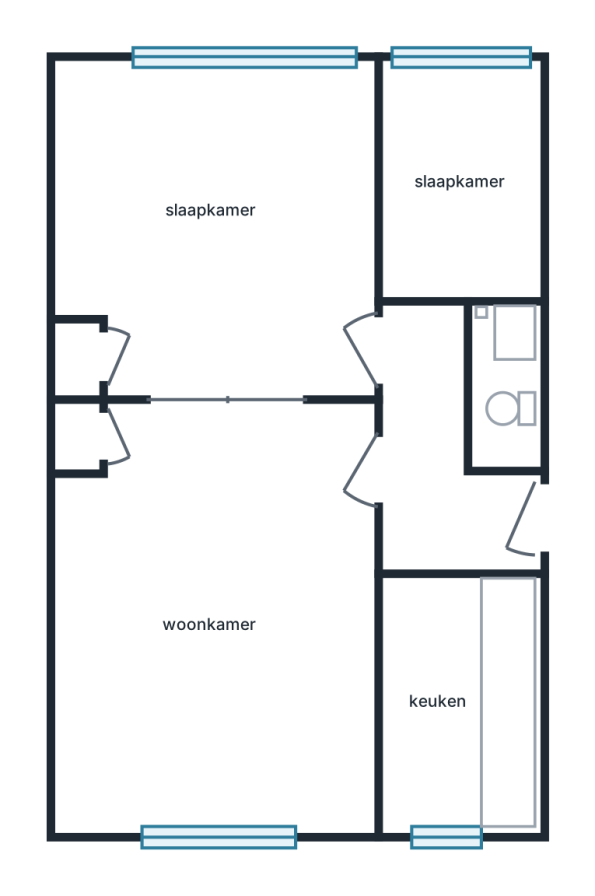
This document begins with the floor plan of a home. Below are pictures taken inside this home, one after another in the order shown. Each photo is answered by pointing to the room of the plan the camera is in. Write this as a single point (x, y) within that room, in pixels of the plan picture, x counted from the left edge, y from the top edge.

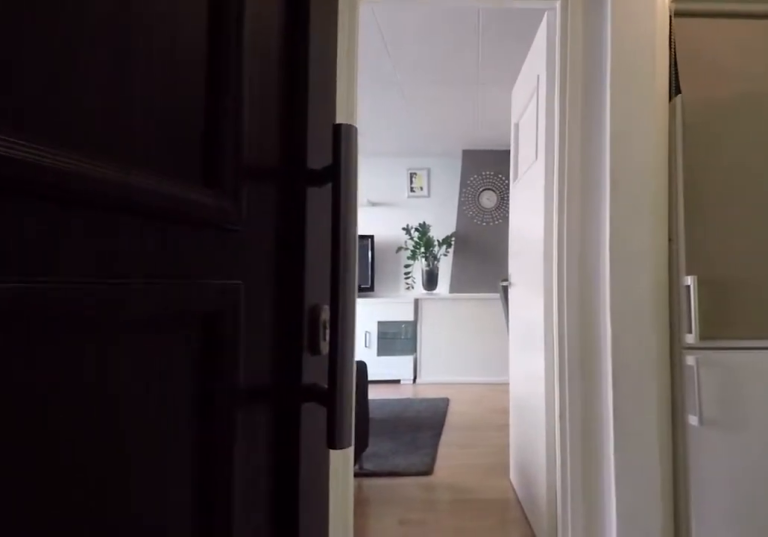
(443, 458)
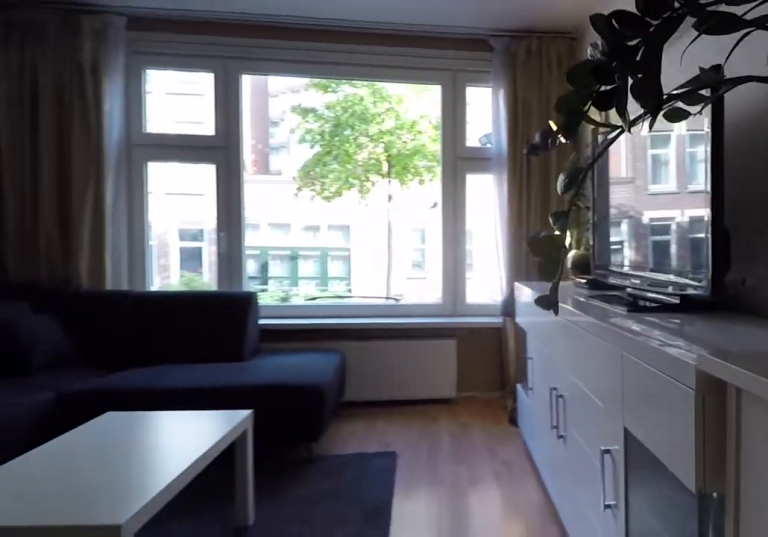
(222, 620)
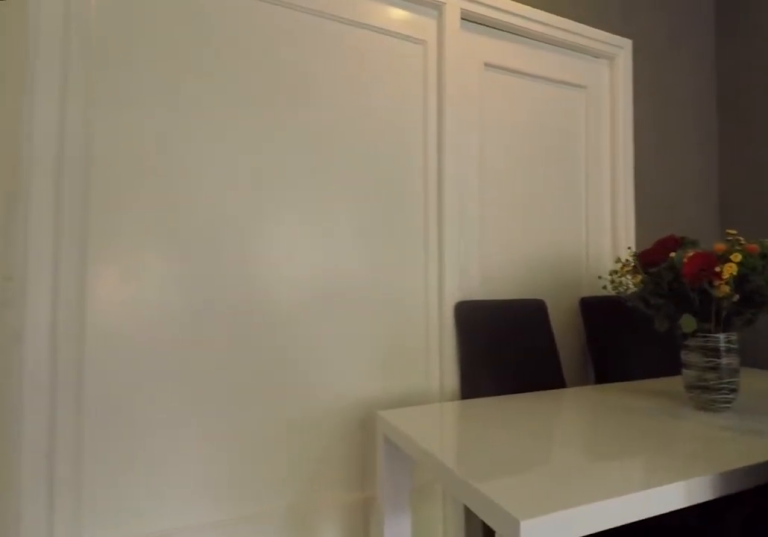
(222, 620)
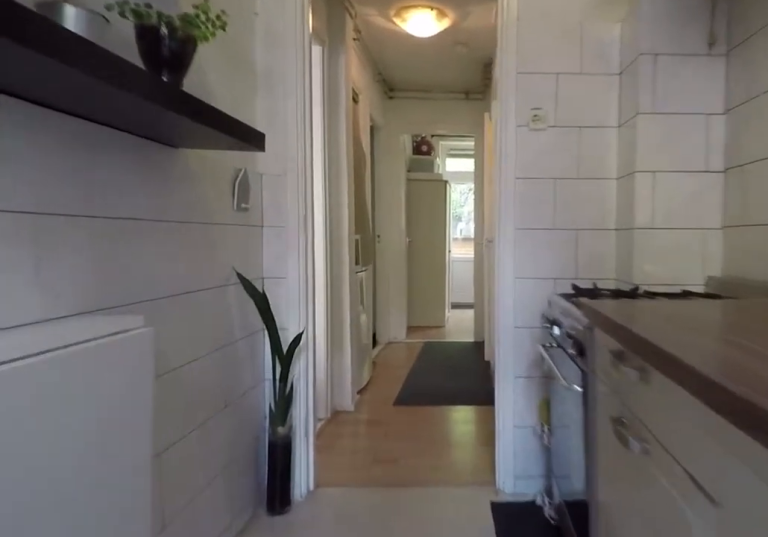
(458, 702)
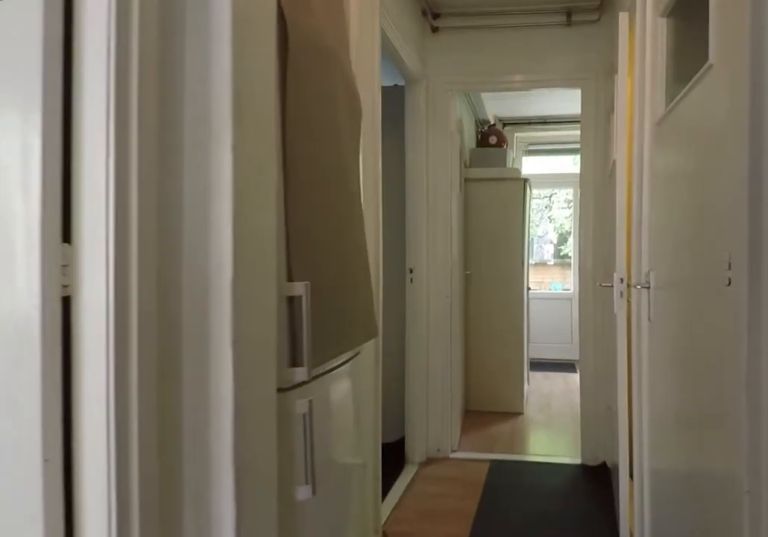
(442, 460)
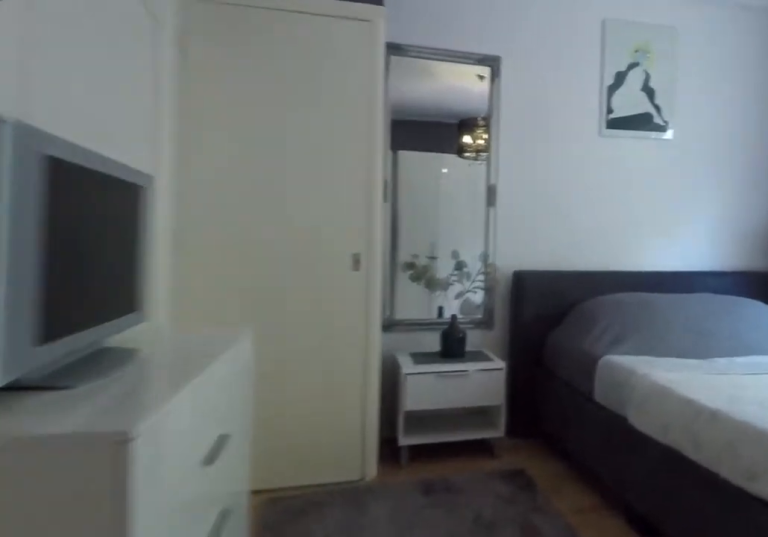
(223, 228)
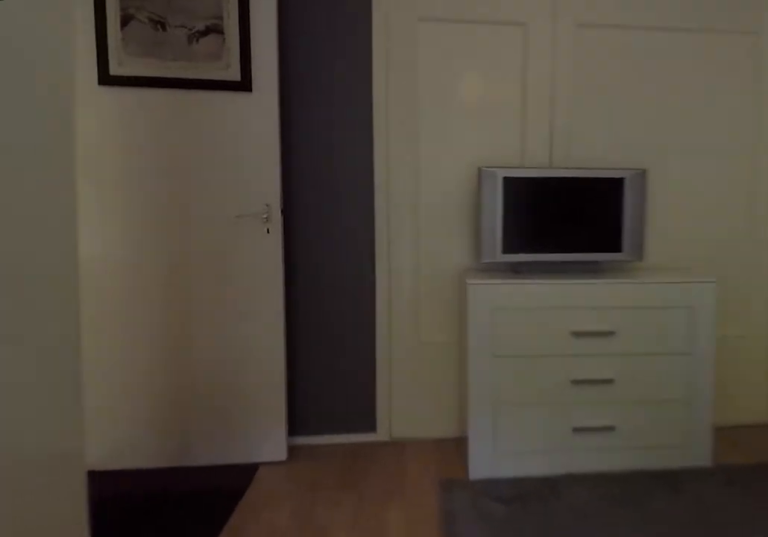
(223, 228)
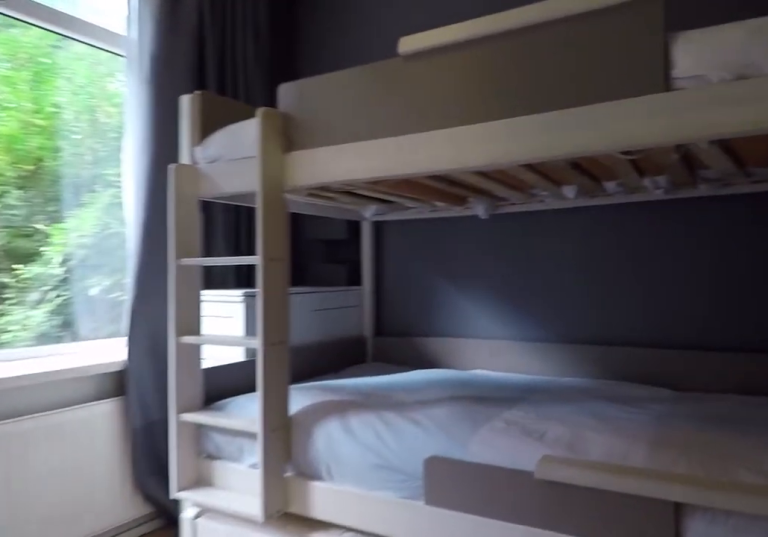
(458, 183)
